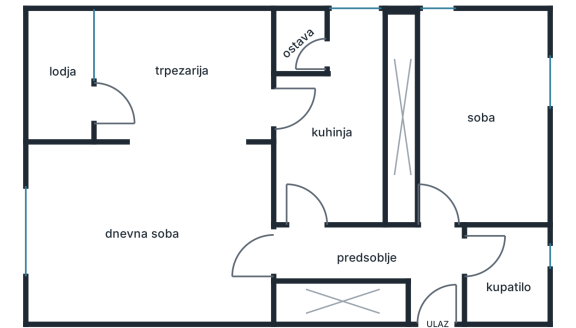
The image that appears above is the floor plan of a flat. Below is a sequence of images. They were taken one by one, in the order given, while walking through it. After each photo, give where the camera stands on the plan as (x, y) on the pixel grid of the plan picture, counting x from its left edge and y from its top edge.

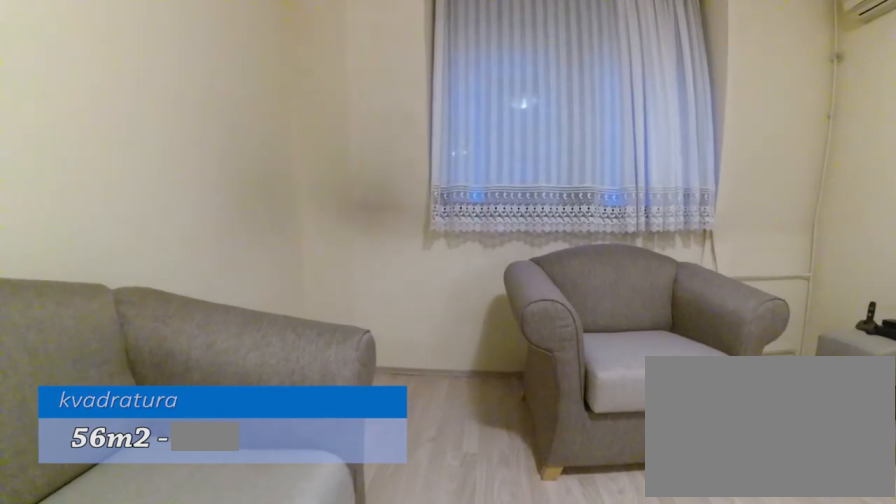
(169, 252)
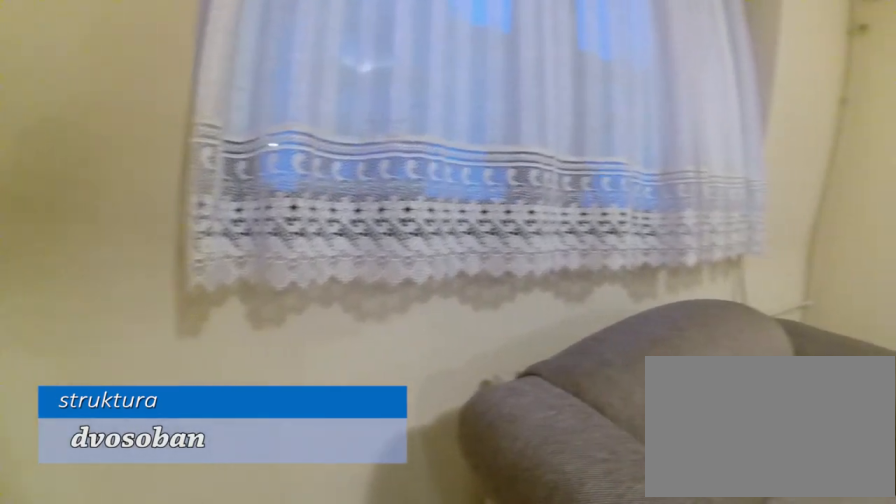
(67, 257)
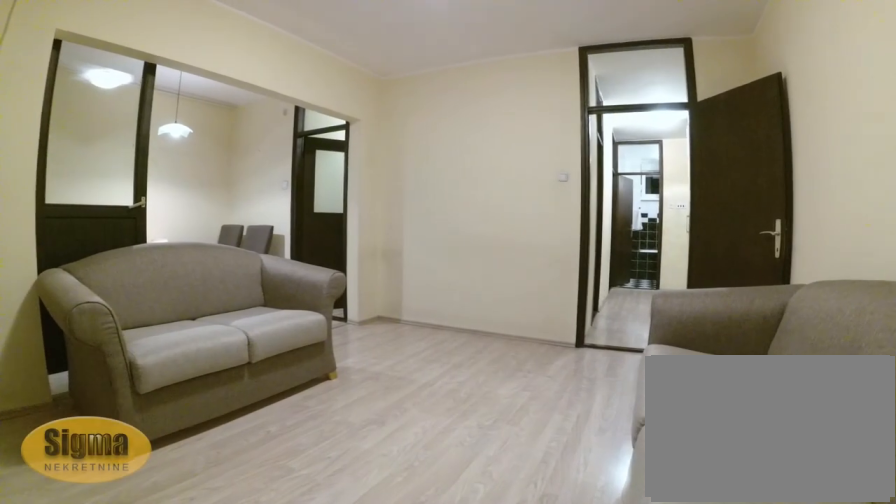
(50, 294)
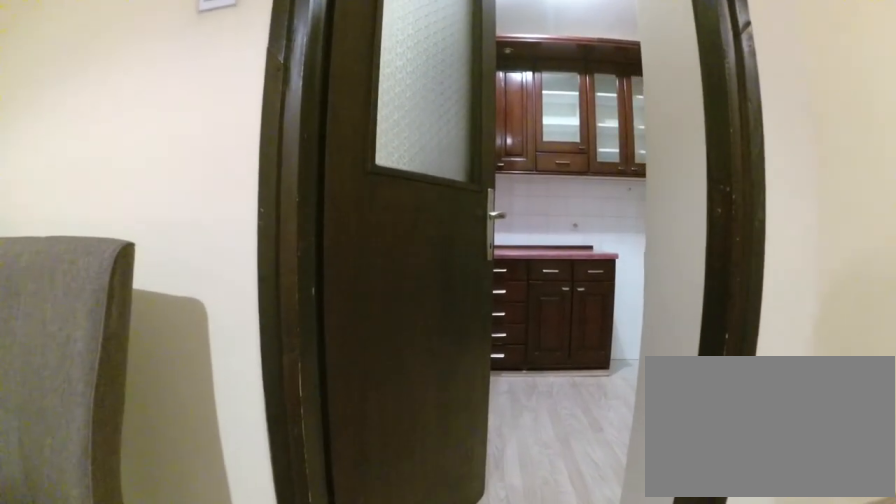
(226, 105)
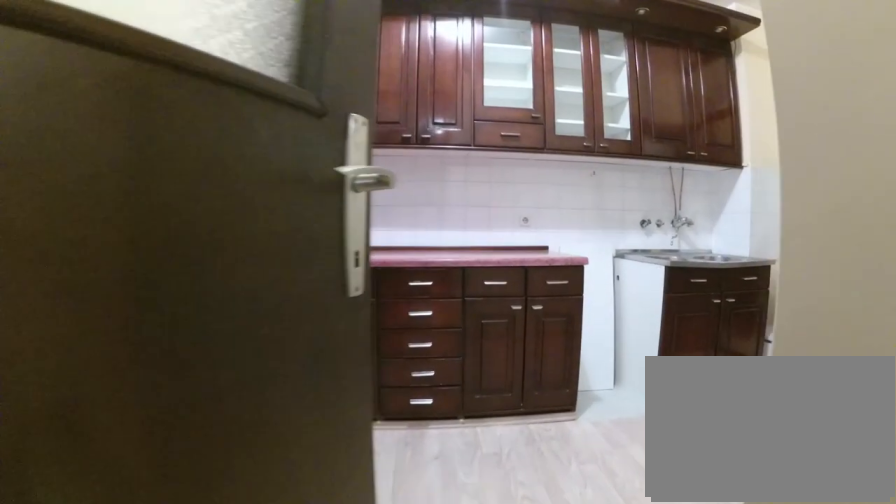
(254, 105)
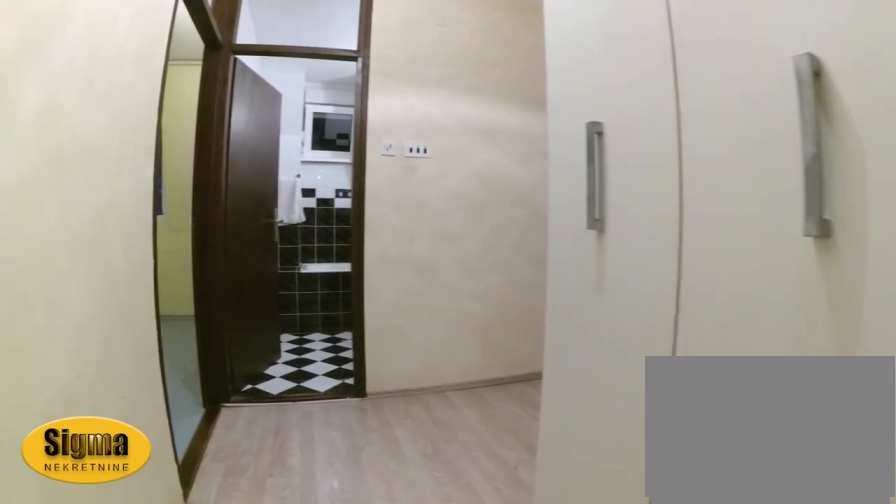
(314, 245)
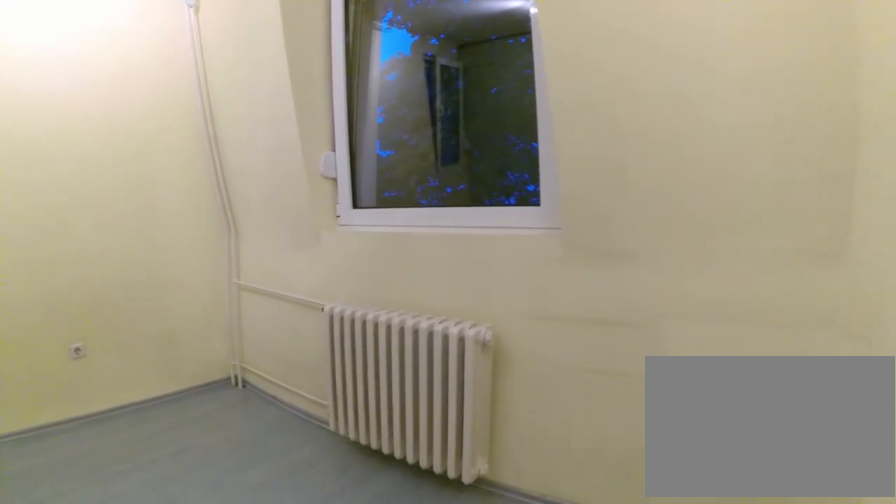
(500, 213)
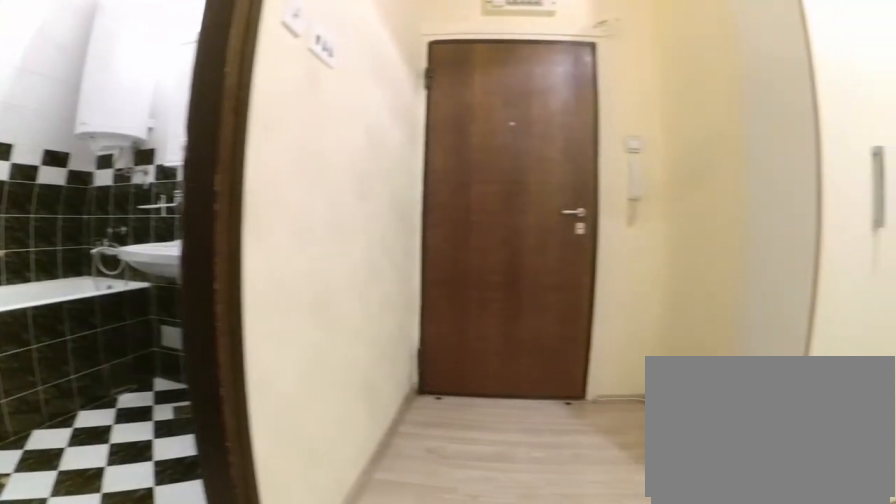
(439, 233)
